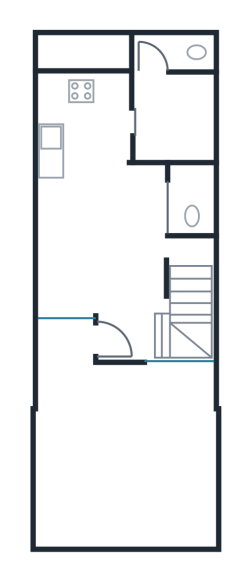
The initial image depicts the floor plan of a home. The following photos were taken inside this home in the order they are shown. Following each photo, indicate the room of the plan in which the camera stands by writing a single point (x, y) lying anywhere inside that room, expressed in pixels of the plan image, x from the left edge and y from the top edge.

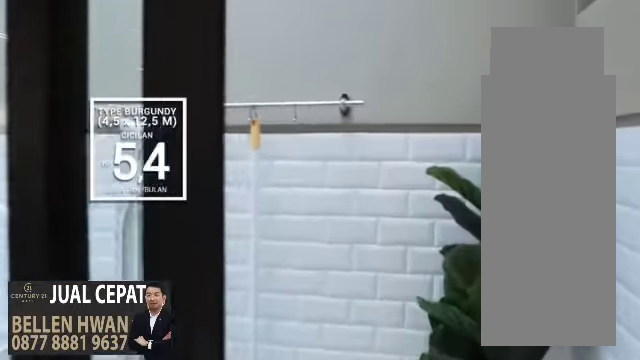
(84, 54)
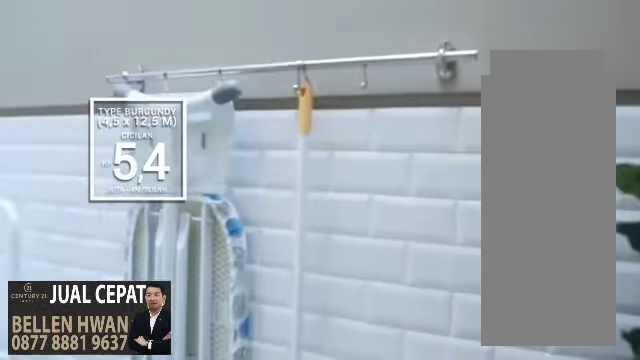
(84, 54)
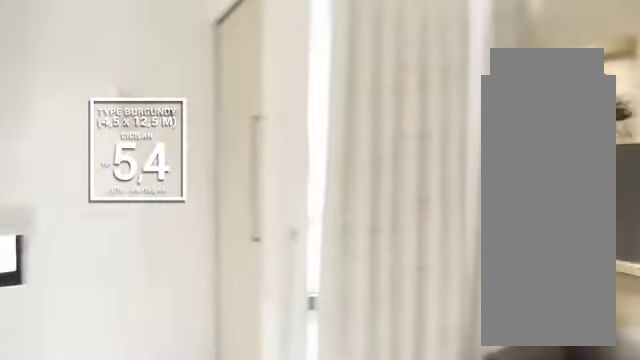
(105, 300)
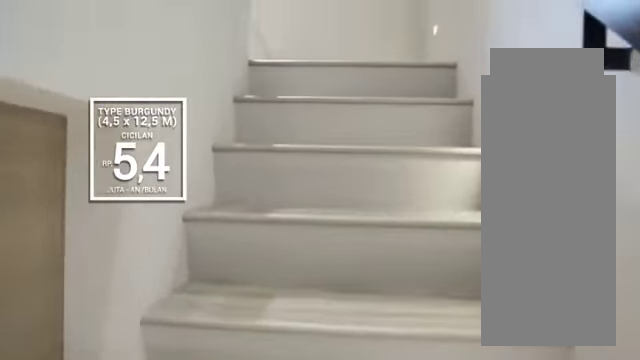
(193, 300)
